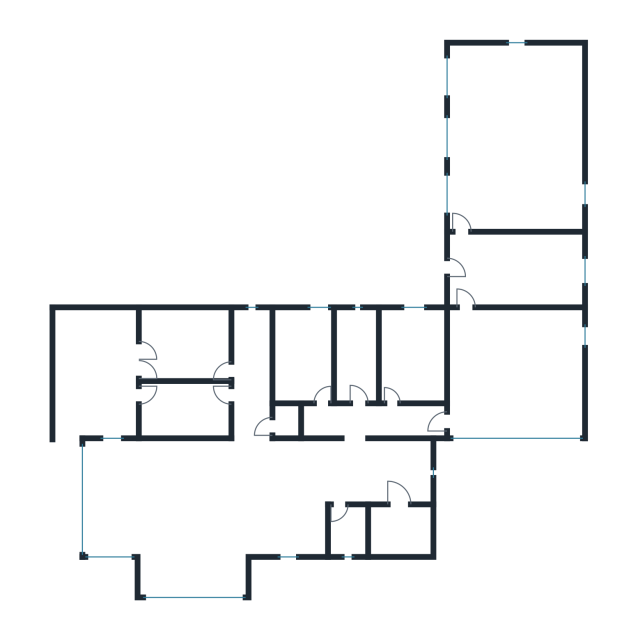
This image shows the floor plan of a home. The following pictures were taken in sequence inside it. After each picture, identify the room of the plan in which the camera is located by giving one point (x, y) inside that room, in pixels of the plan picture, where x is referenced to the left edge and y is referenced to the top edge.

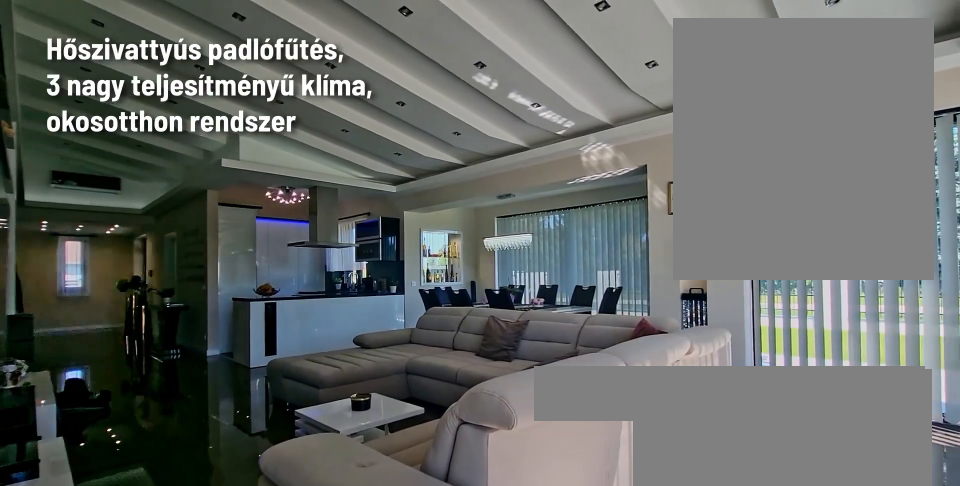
(216, 498)
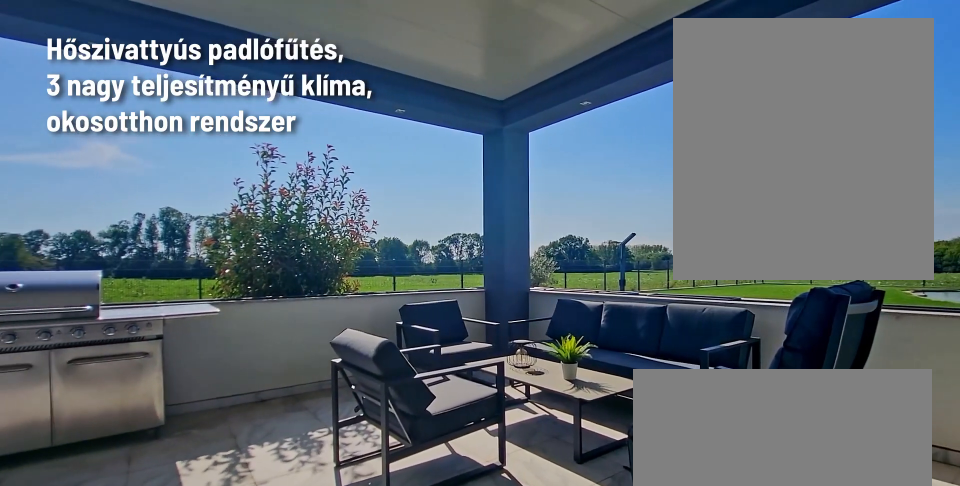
(96, 375)
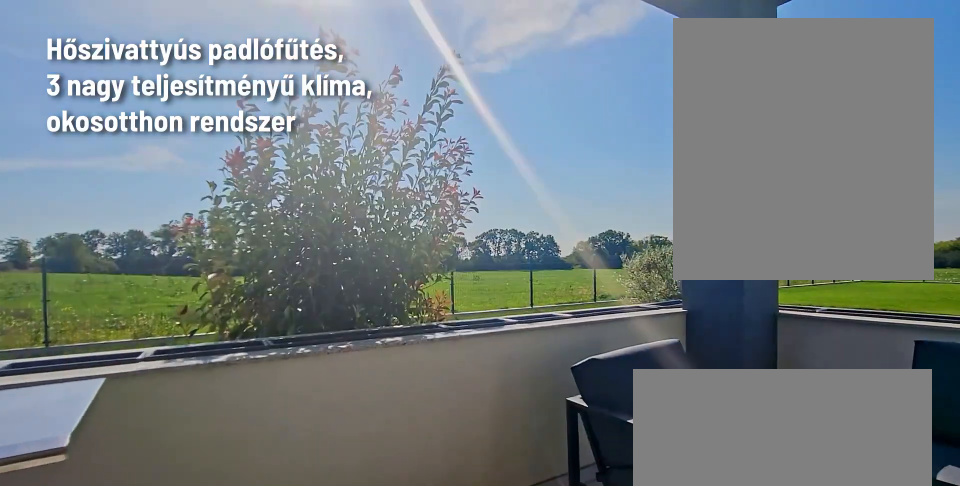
(96, 375)
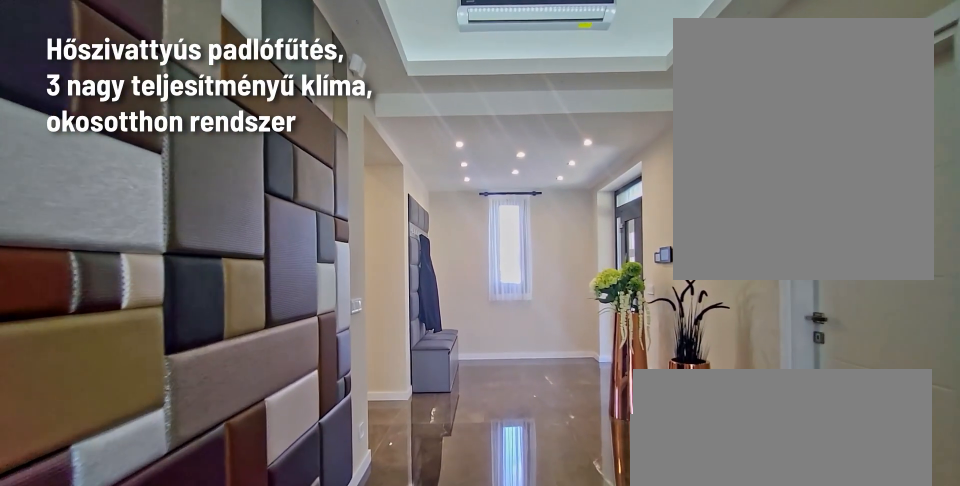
(351, 470)
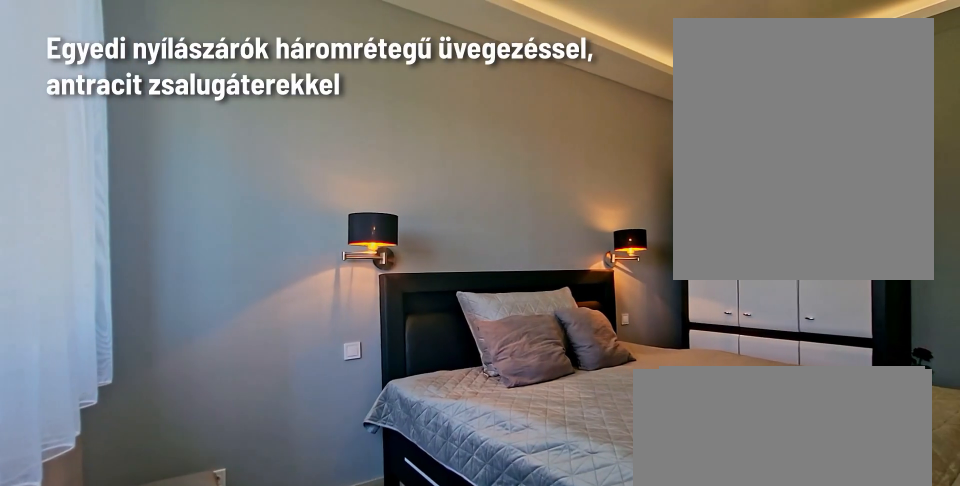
(413, 358)
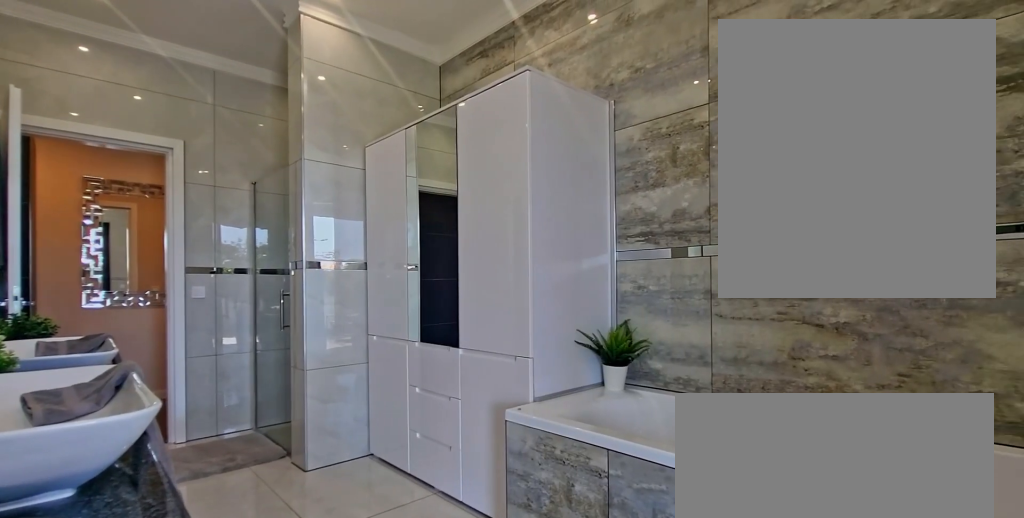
(187, 409)
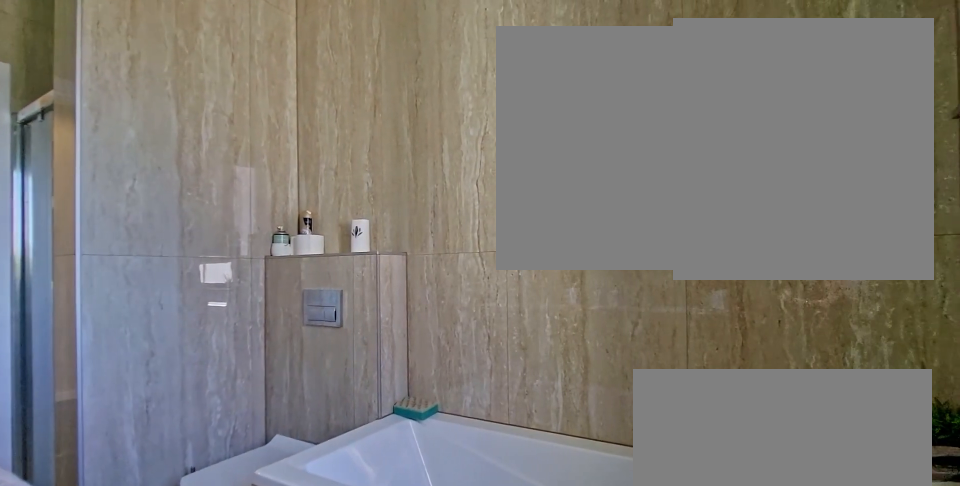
(357, 358)
